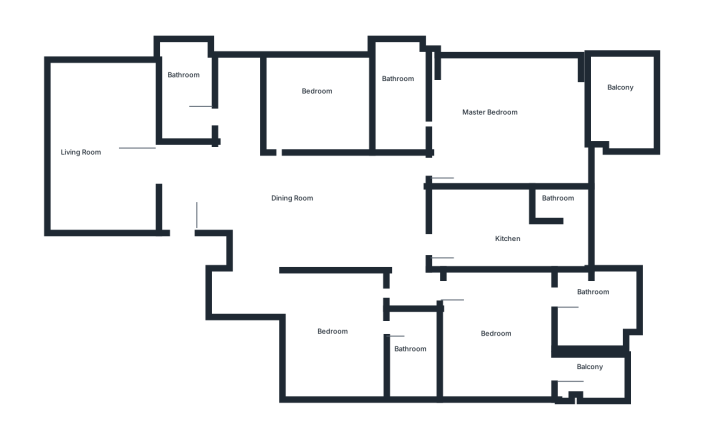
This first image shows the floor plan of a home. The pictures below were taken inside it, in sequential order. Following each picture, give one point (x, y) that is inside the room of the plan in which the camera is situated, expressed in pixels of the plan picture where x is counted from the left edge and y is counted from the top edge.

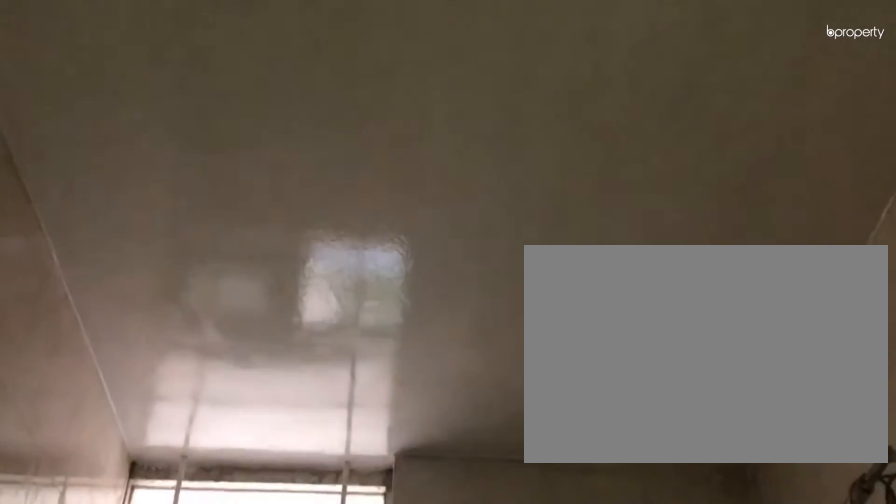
(189, 102)
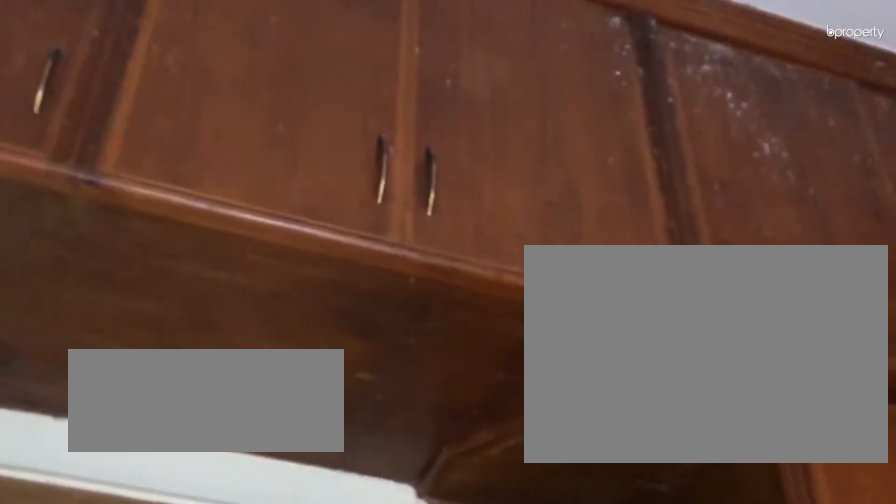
(487, 239)
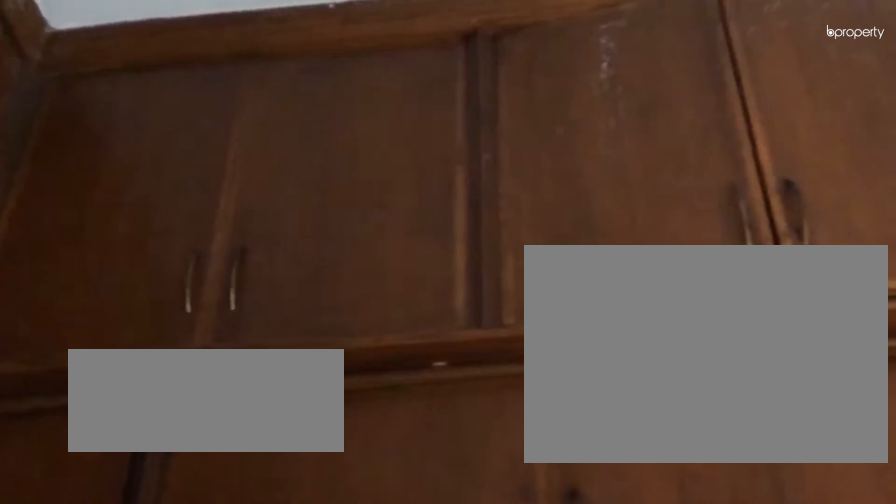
(487, 239)
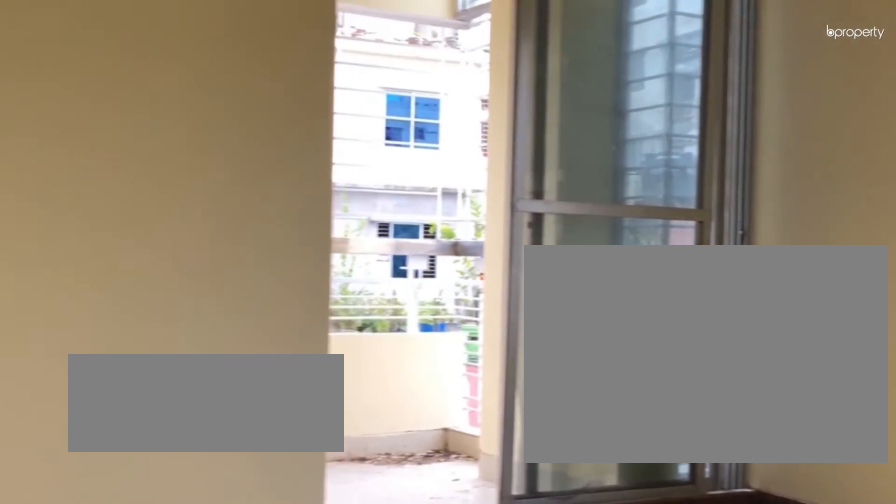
(511, 315)
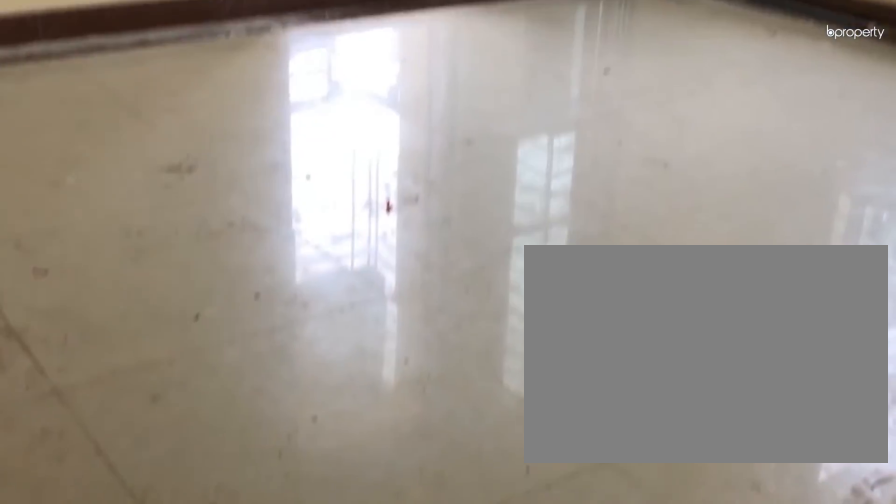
(511, 315)
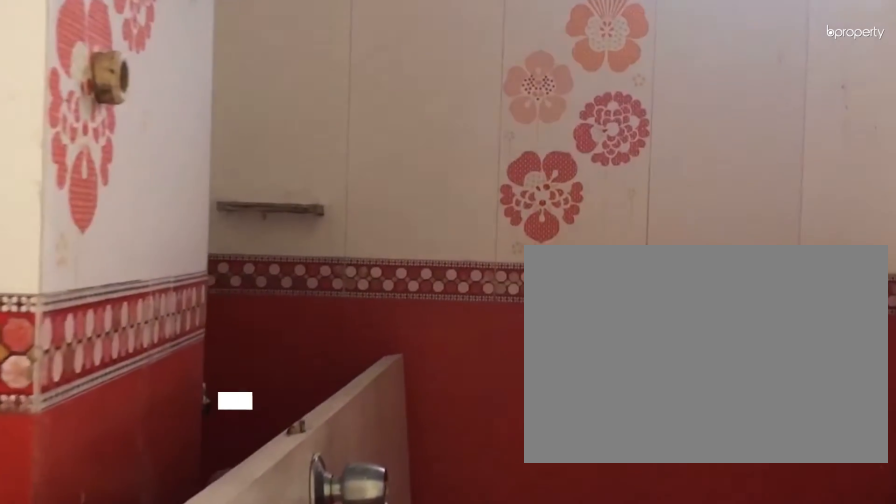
(577, 293)
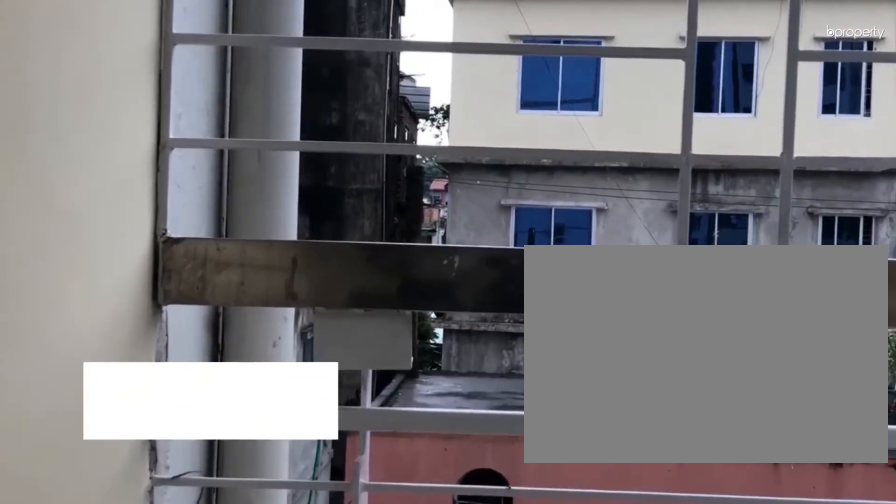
(586, 368)
